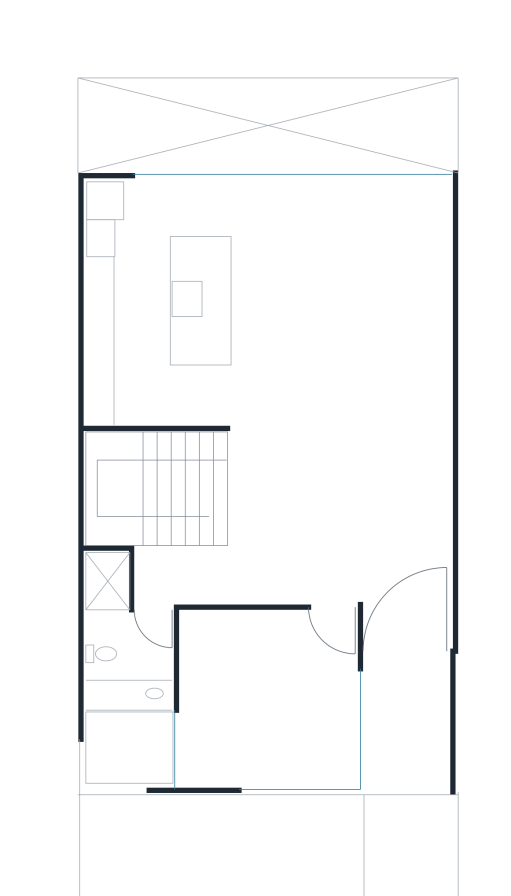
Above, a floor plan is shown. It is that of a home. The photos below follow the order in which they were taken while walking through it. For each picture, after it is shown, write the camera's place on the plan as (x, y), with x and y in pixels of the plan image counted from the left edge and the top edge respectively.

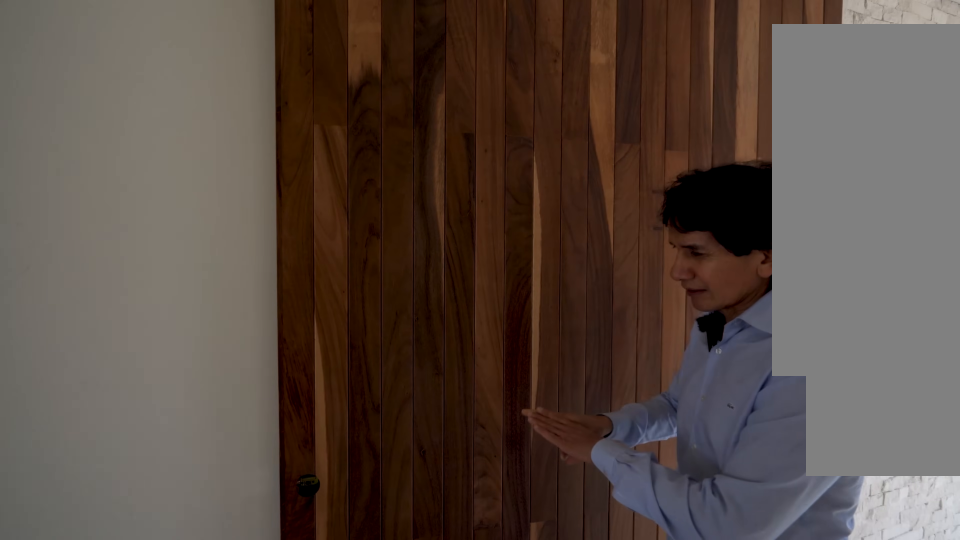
(407, 631)
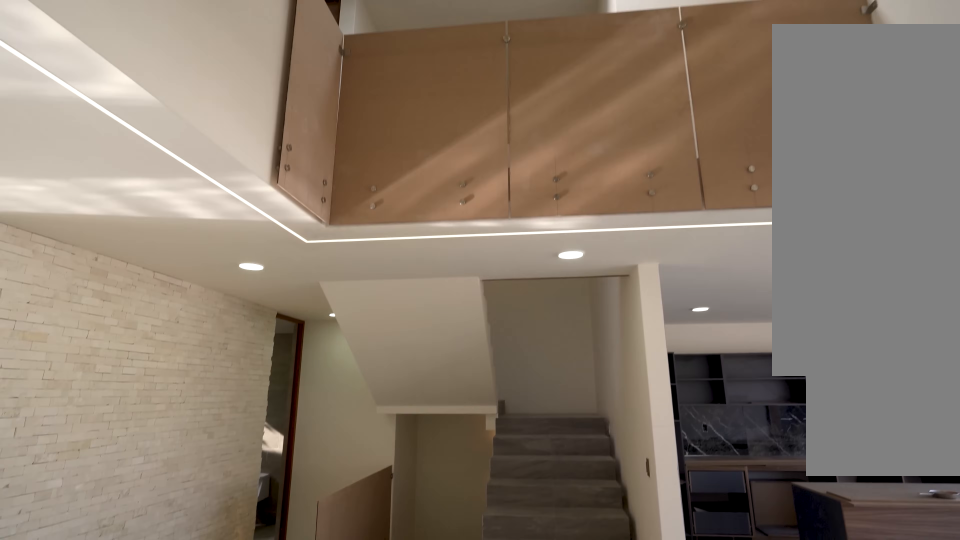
(415, 473)
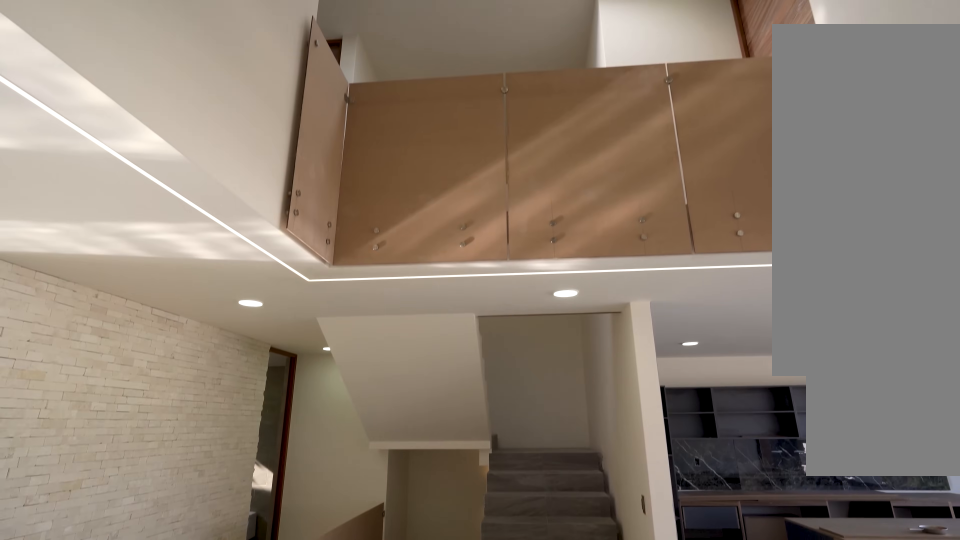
(415, 473)
